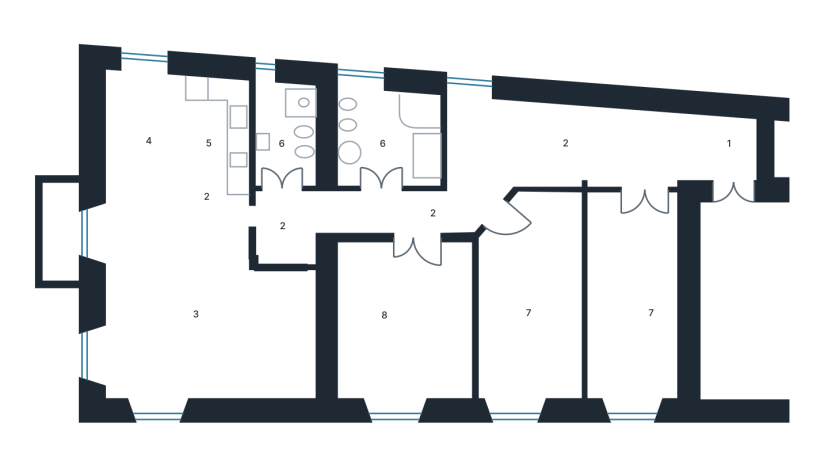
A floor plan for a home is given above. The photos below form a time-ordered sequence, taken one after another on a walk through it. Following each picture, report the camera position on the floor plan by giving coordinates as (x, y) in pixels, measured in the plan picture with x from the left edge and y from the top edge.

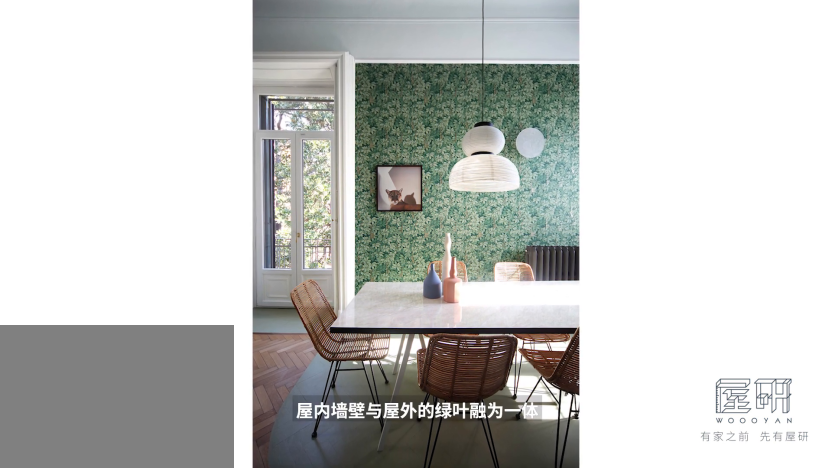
(215, 255)
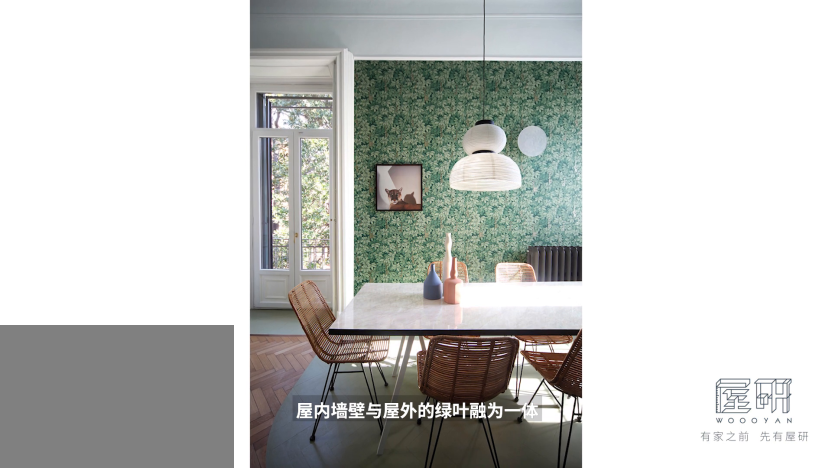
(215, 255)
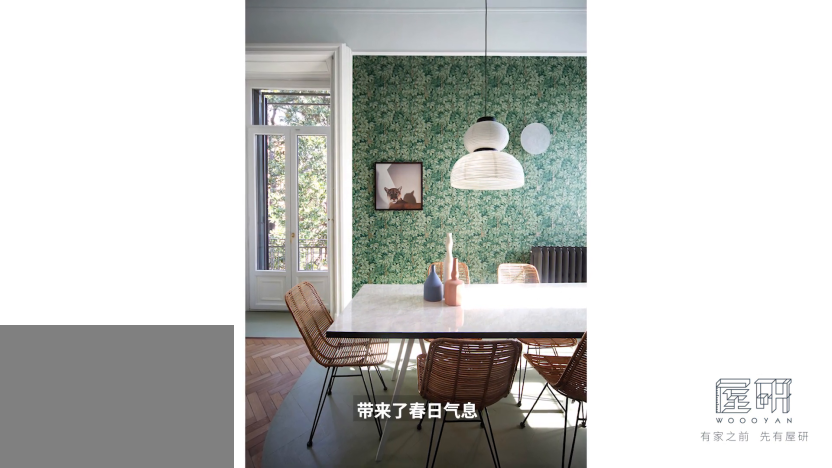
(215, 255)
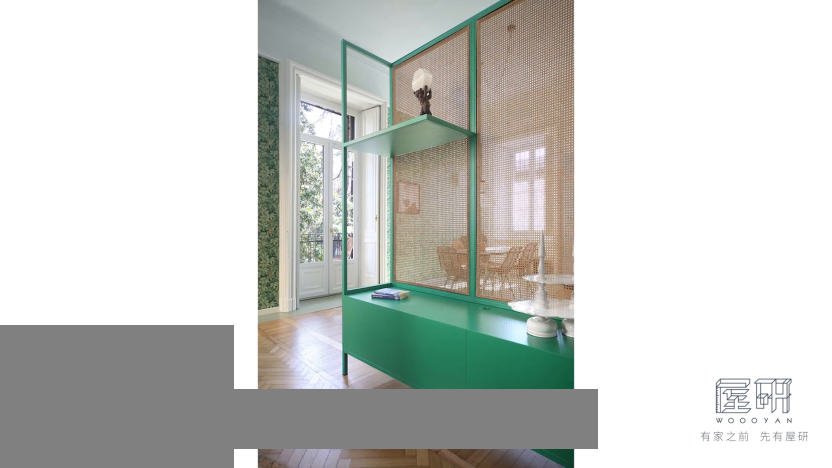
(197, 297)
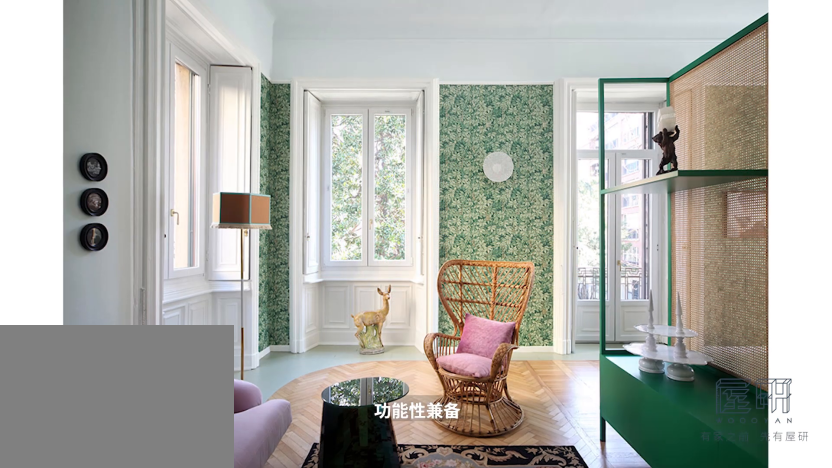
(216, 333)
